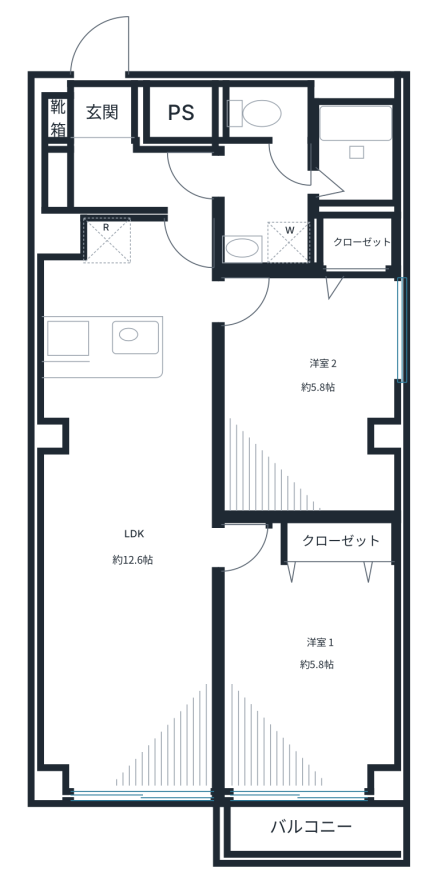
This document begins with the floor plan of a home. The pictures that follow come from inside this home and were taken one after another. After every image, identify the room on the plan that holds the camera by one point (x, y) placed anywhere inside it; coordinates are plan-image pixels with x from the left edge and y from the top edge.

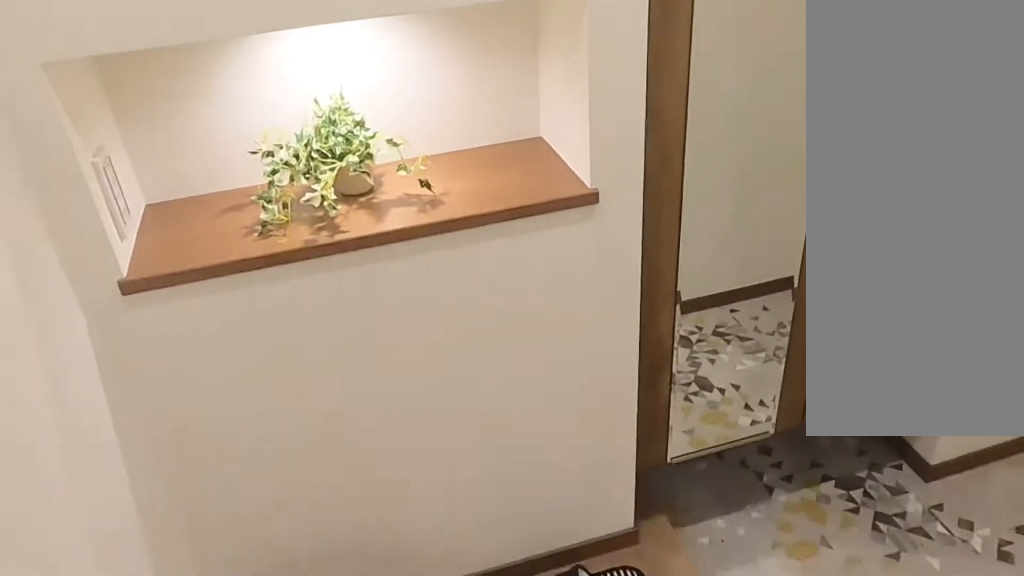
(114, 157)
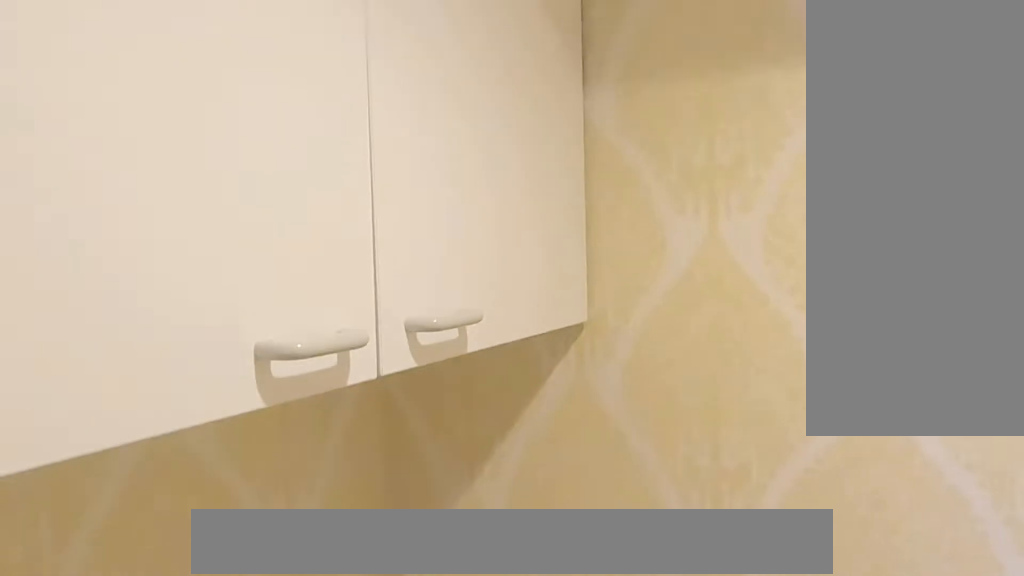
(298, 193)
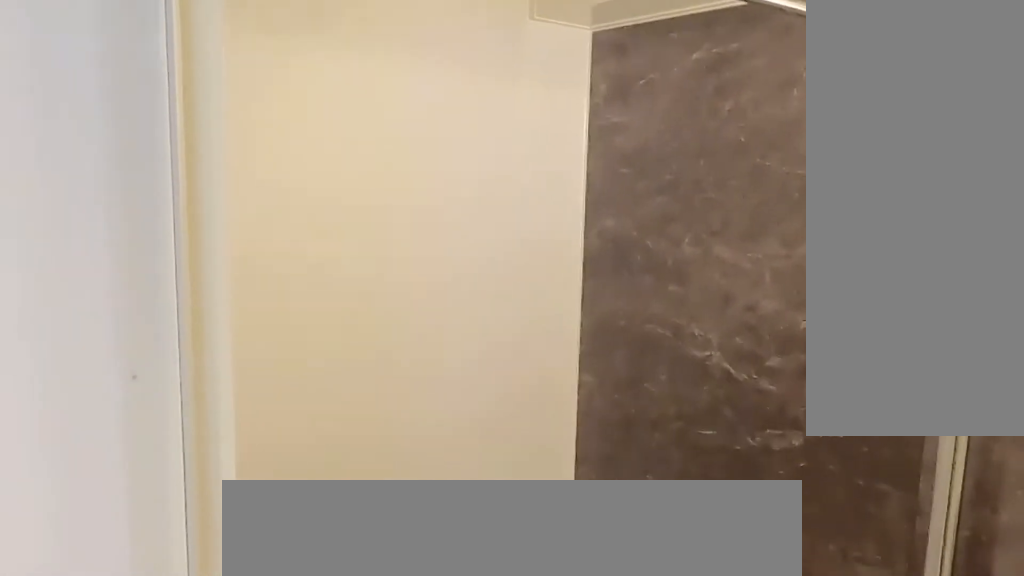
(298, 193)
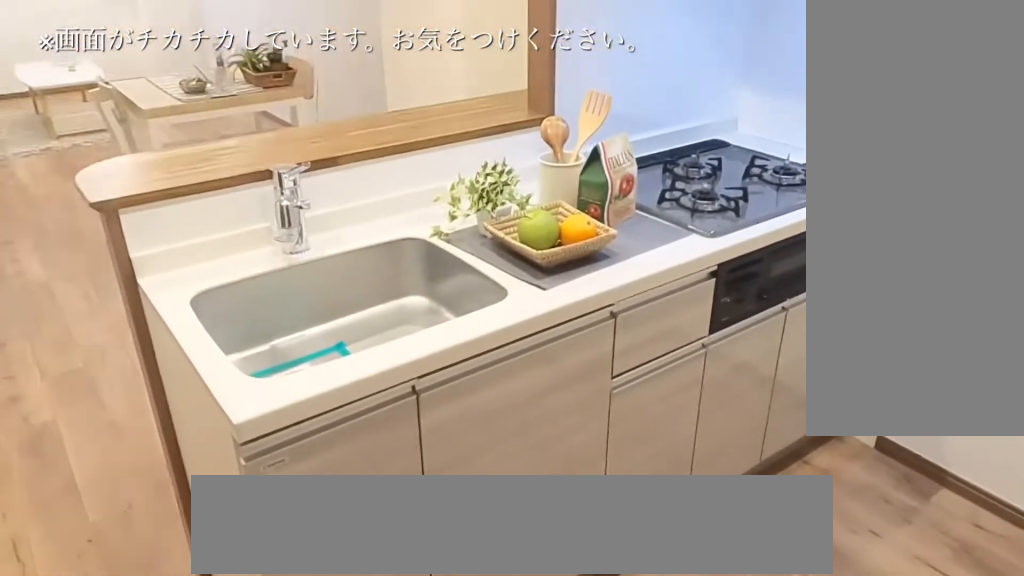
(110, 274)
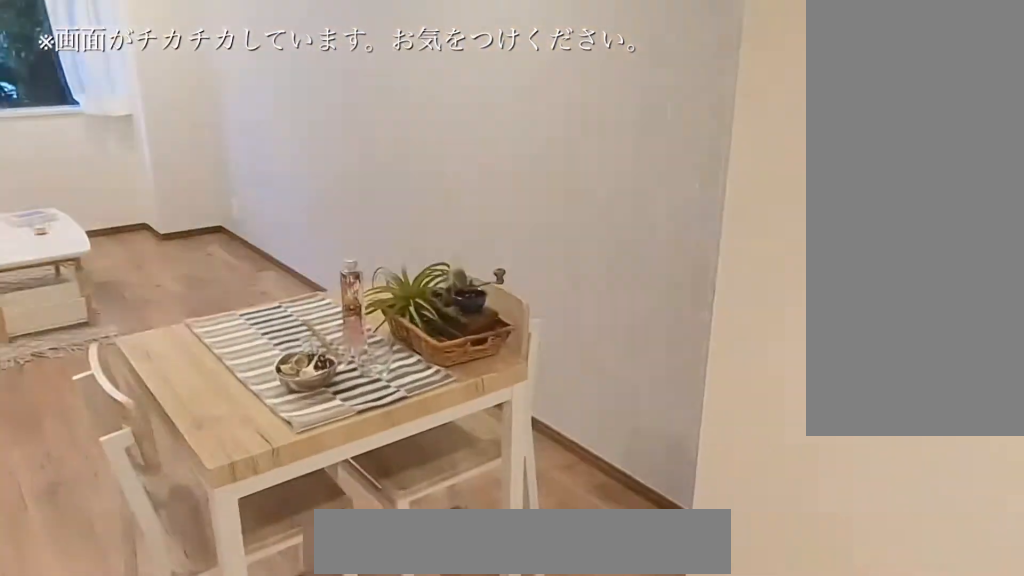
(135, 560)
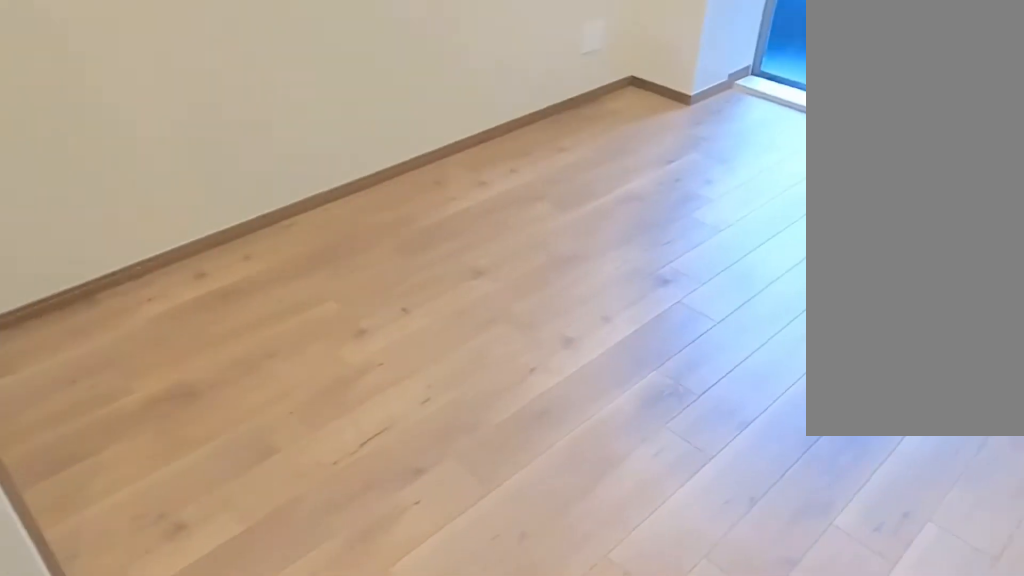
(335, 686)
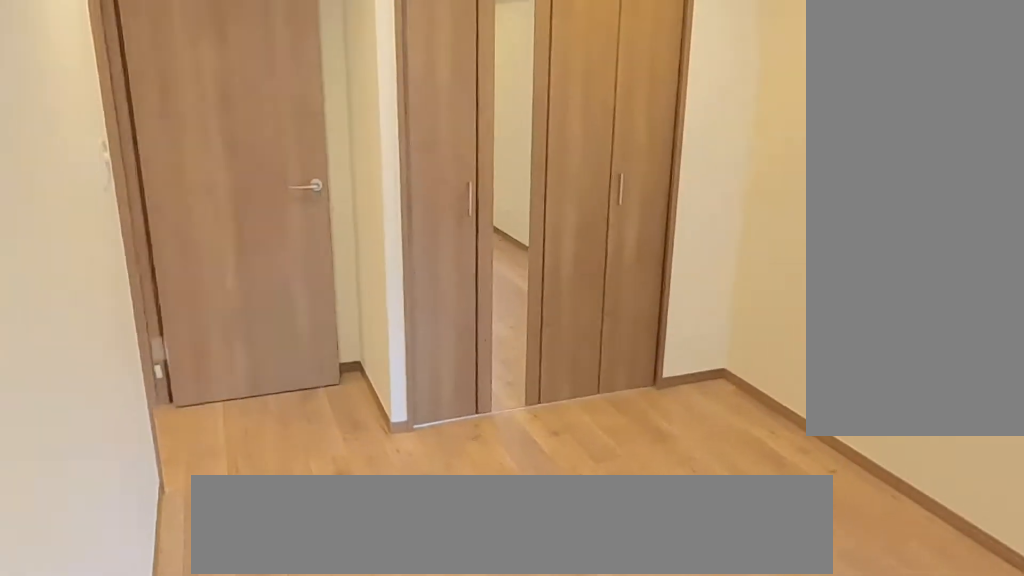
(326, 676)
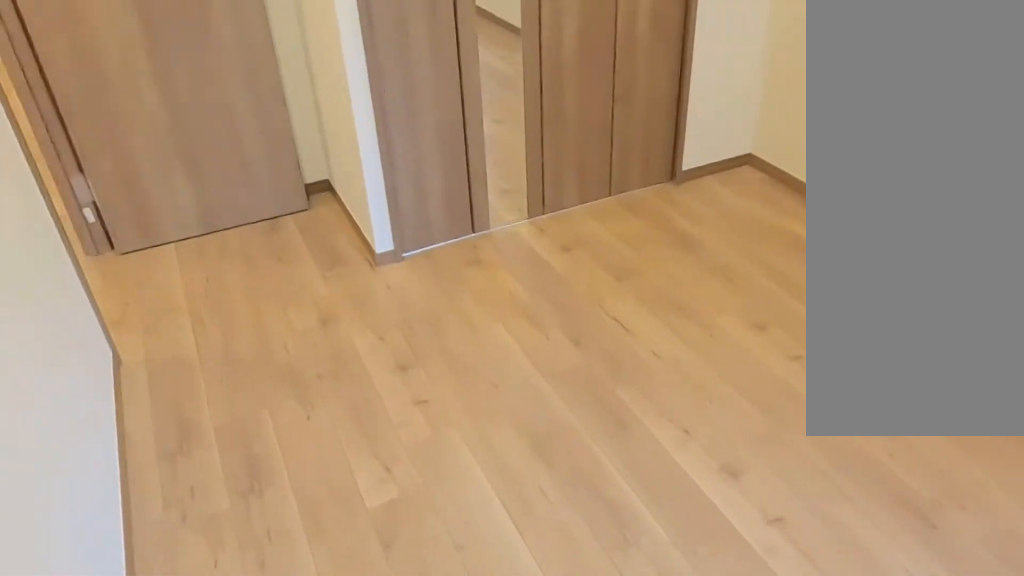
(326, 676)
